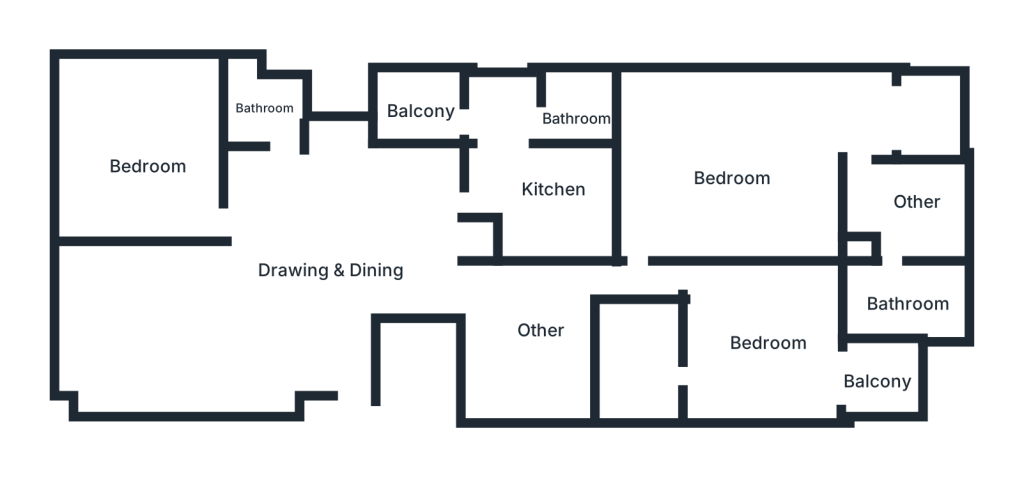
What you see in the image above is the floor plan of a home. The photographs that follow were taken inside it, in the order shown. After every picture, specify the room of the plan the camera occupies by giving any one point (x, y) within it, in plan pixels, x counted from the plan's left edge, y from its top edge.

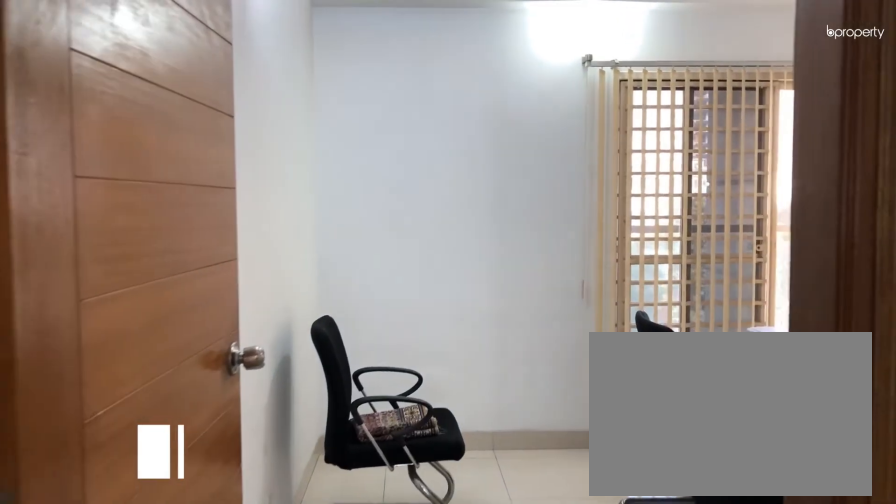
(717, 287)
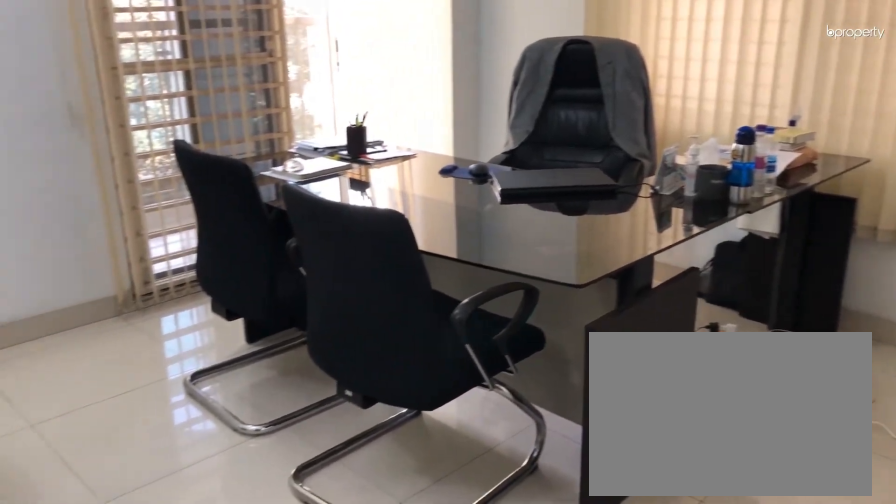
(769, 342)
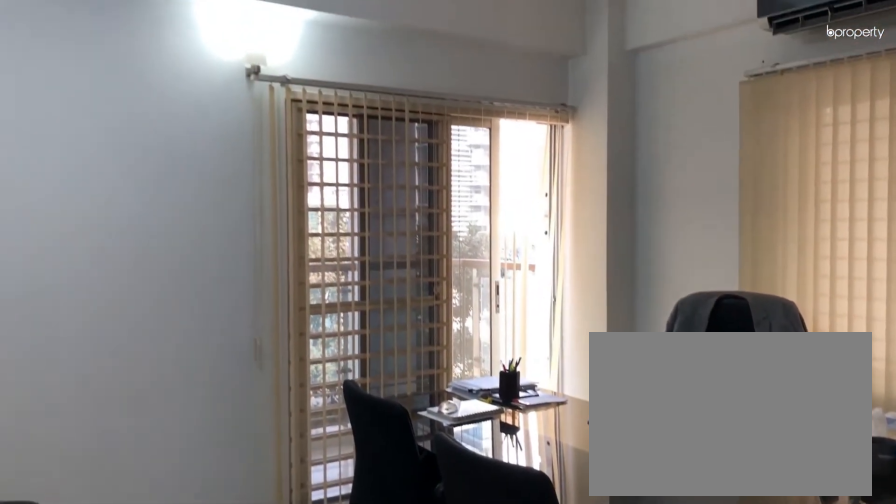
(769, 342)
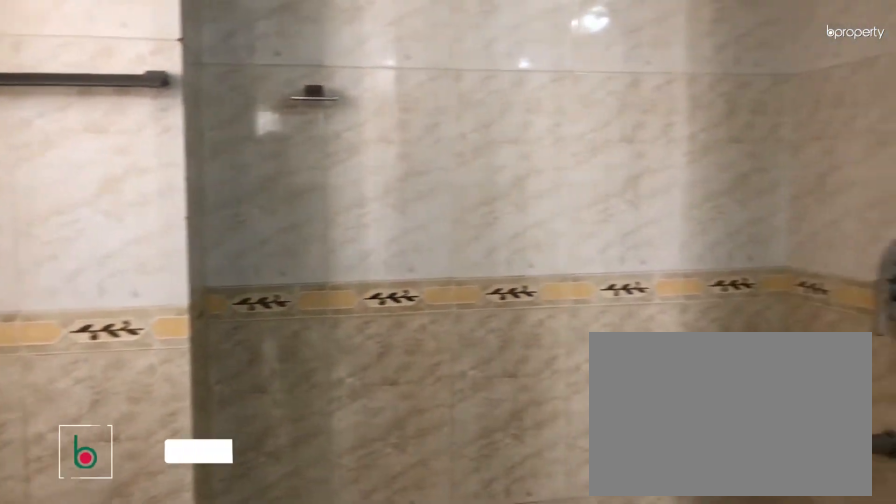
(643, 360)
